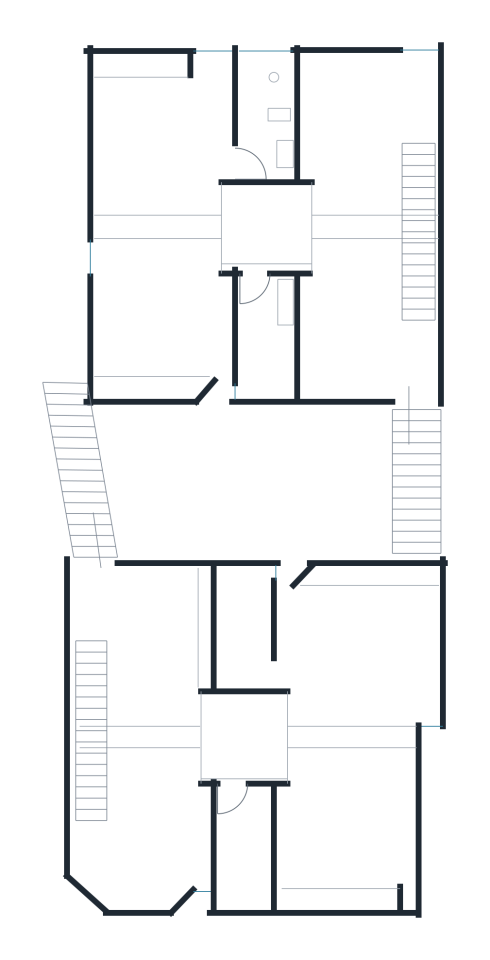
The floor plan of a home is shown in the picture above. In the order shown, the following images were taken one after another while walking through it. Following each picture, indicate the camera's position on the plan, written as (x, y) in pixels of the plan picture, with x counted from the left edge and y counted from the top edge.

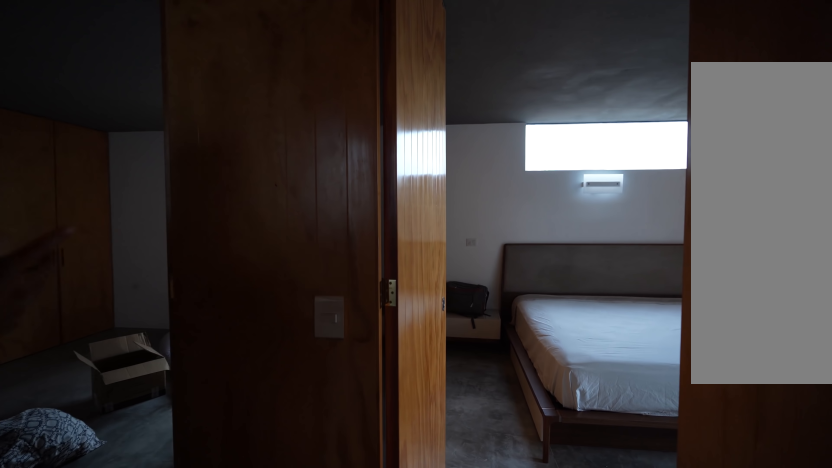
(234, 249)
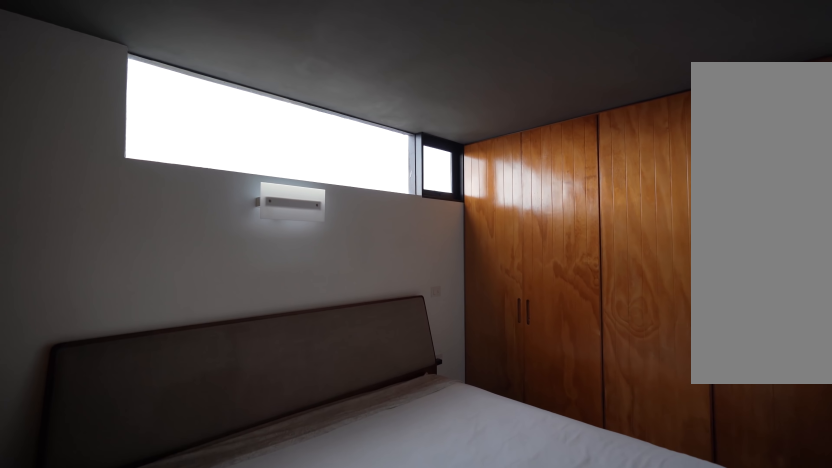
(234, 210)
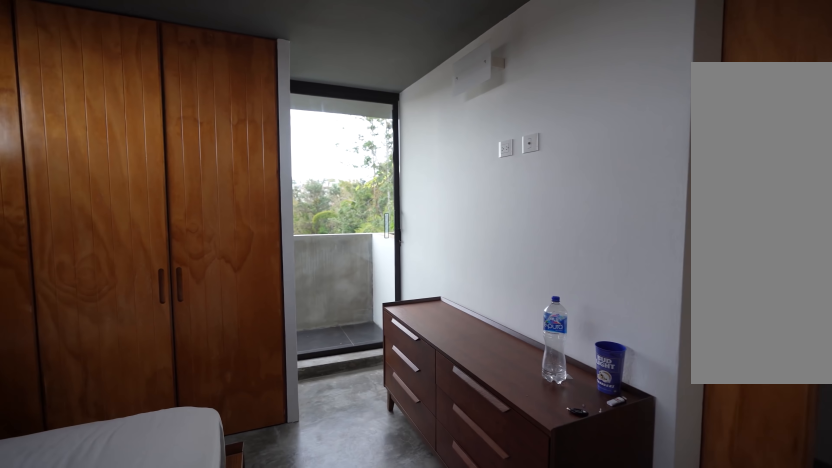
(122, 206)
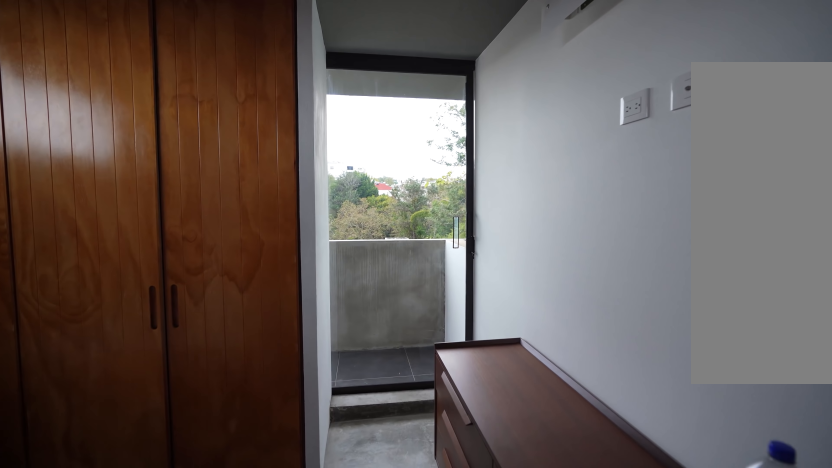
(129, 206)
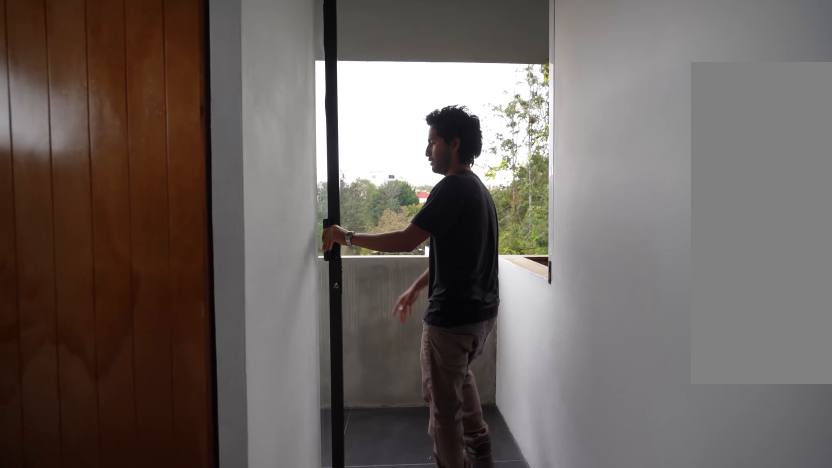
(199, 90)
